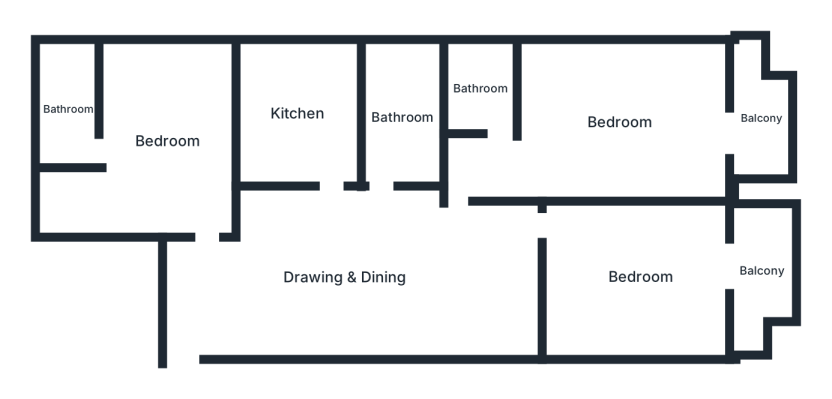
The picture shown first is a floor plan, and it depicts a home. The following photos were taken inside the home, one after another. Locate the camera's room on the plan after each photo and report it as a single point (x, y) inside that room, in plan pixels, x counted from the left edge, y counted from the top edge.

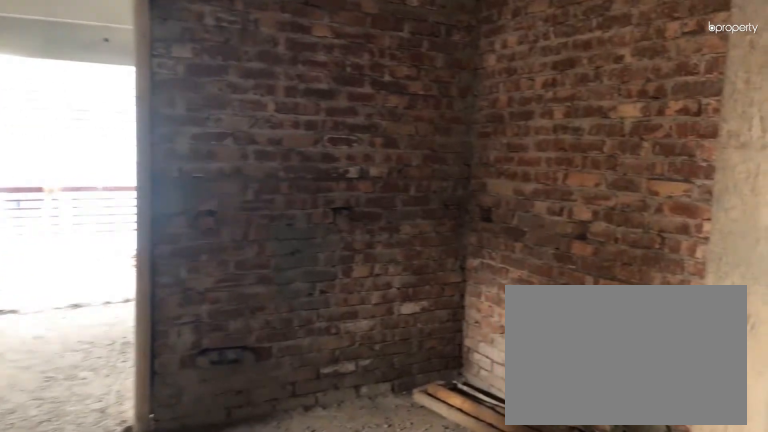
(343, 277)
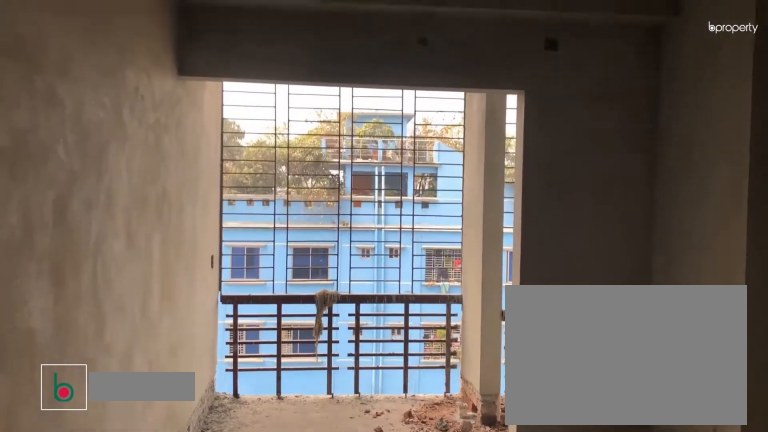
(640, 277)
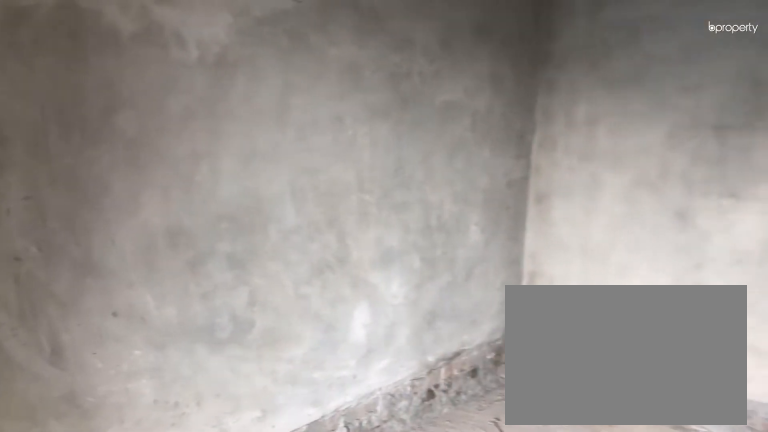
(640, 277)
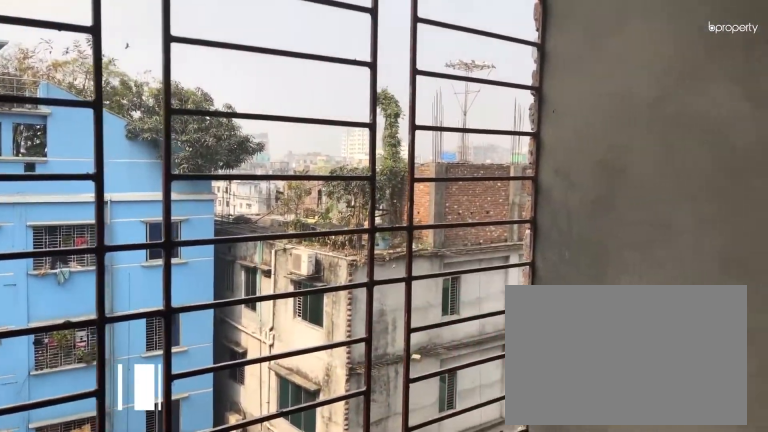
(760, 269)
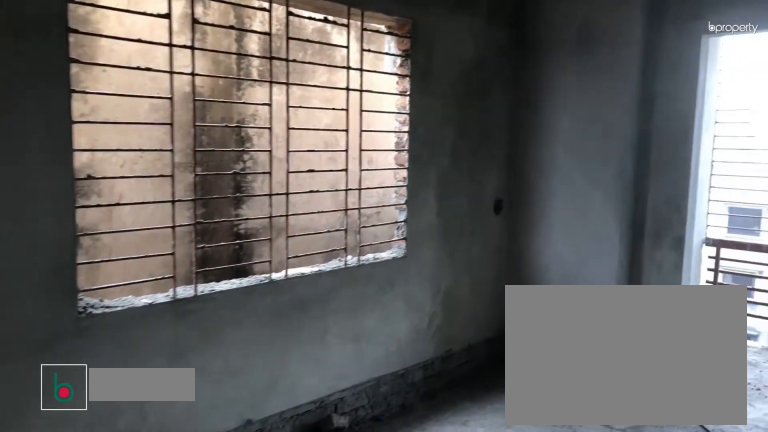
(619, 121)
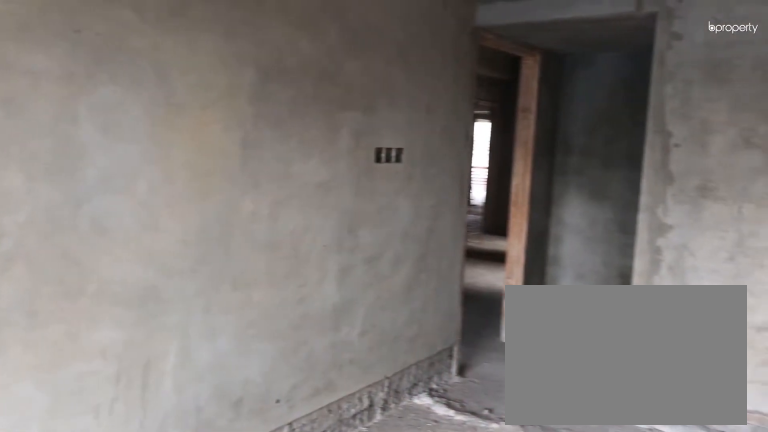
(619, 121)
